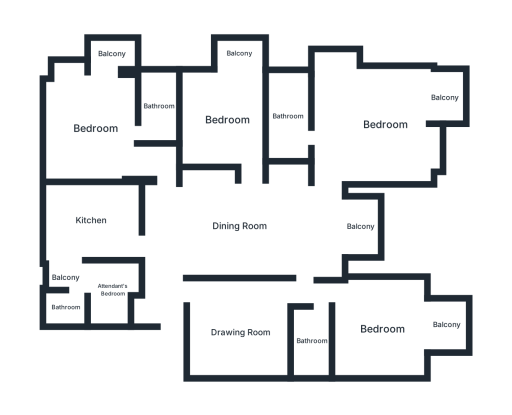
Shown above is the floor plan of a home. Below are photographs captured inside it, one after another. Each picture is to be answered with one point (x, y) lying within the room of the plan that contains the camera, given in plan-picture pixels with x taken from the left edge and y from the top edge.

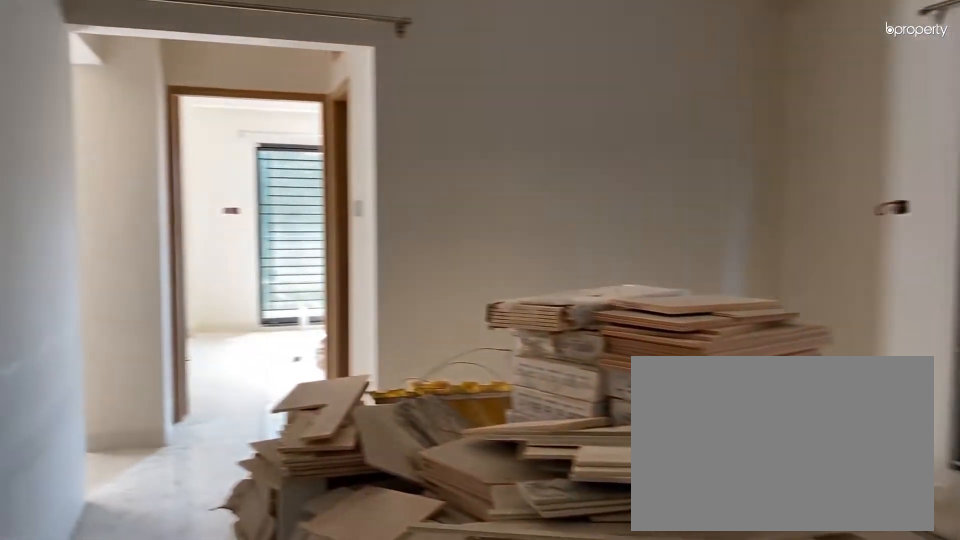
(241, 333)
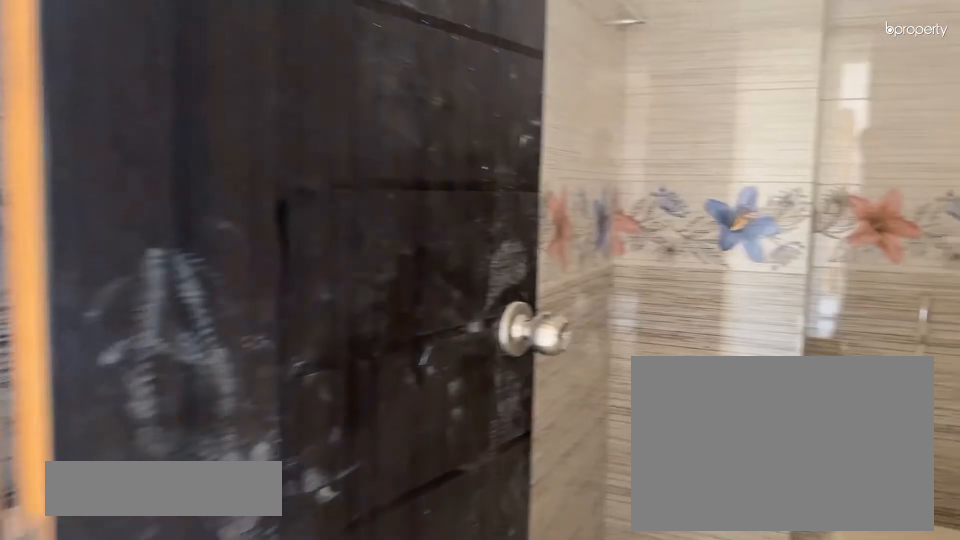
(311, 340)
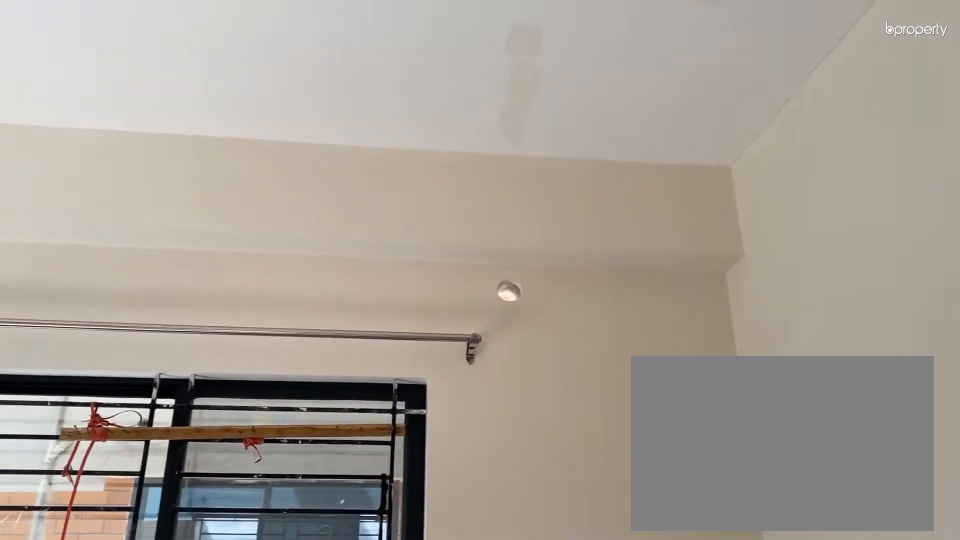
(379, 328)
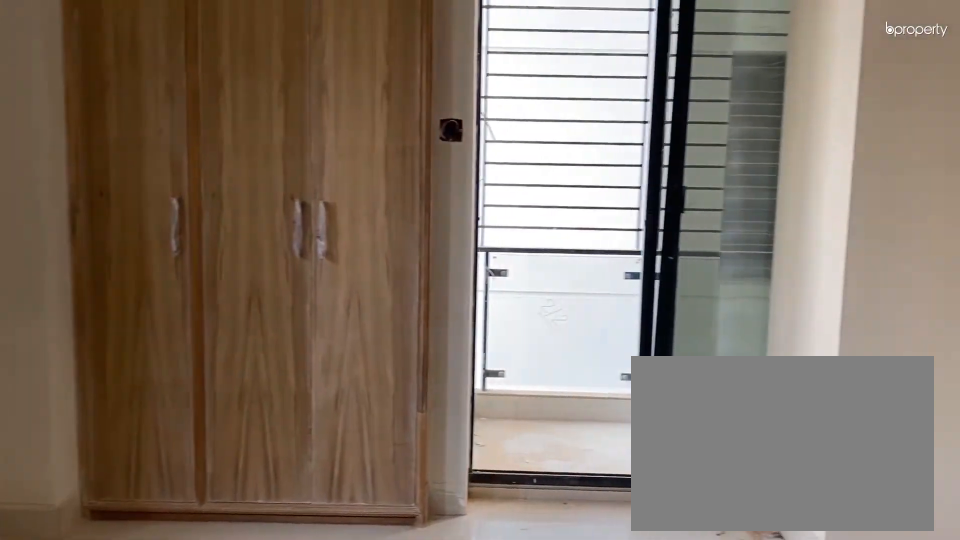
(94, 128)
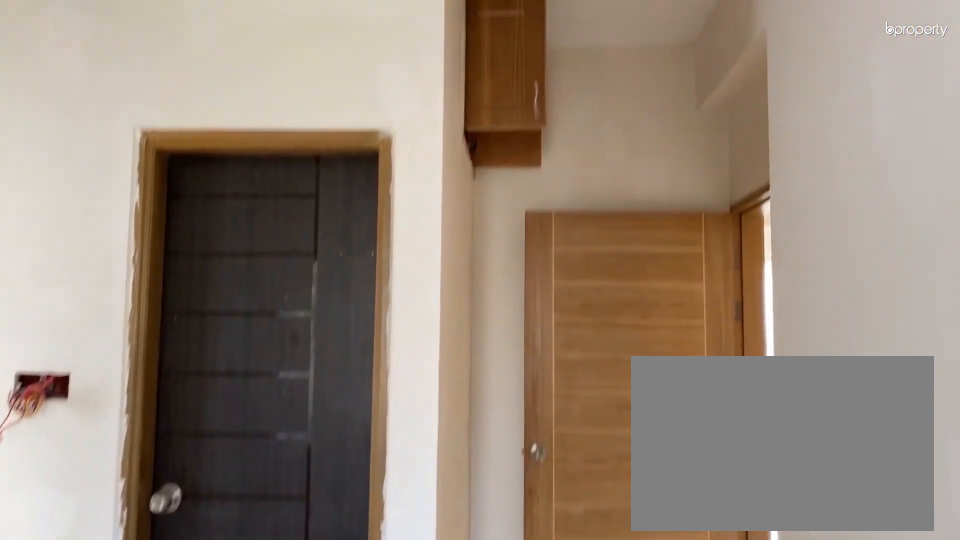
(94, 128)
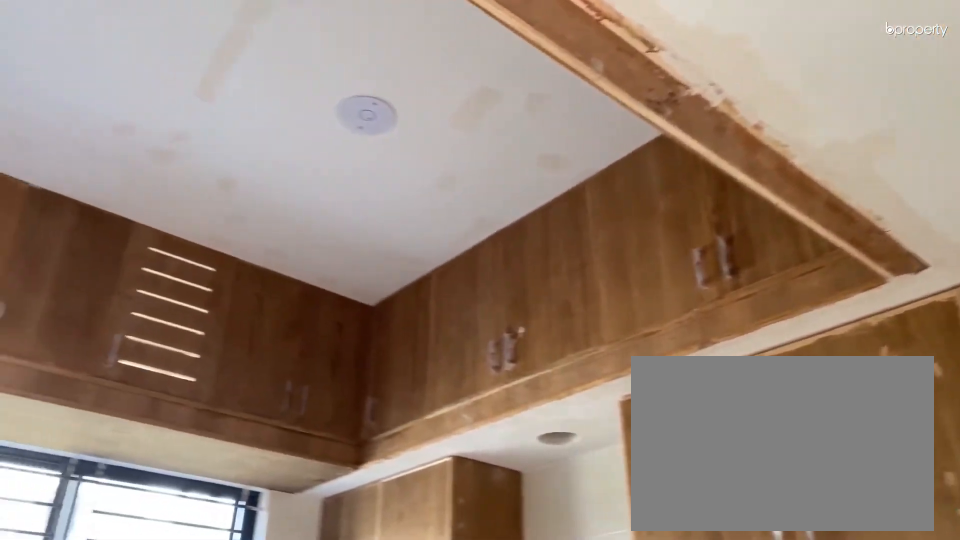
(91, 218)
